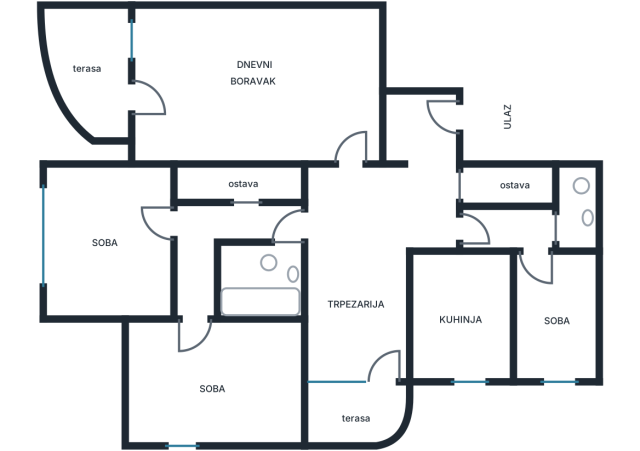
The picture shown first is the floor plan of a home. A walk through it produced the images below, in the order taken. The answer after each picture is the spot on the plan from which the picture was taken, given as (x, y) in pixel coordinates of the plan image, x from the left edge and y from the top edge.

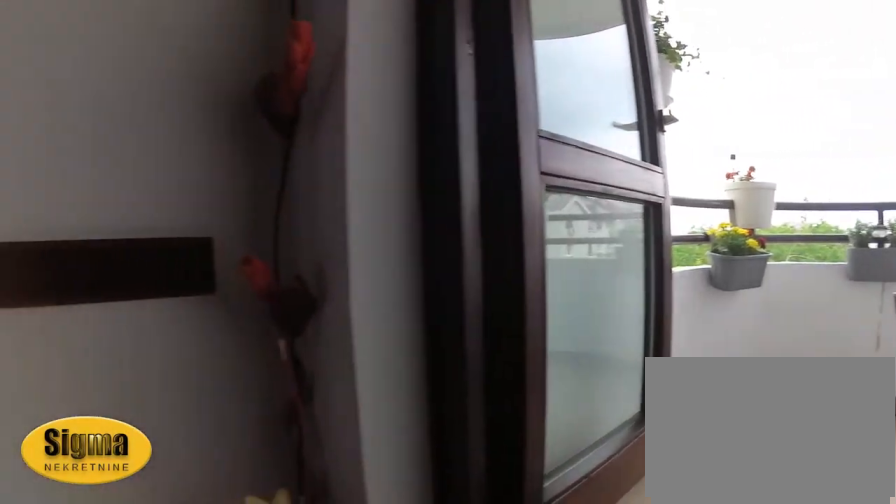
(362, 341)
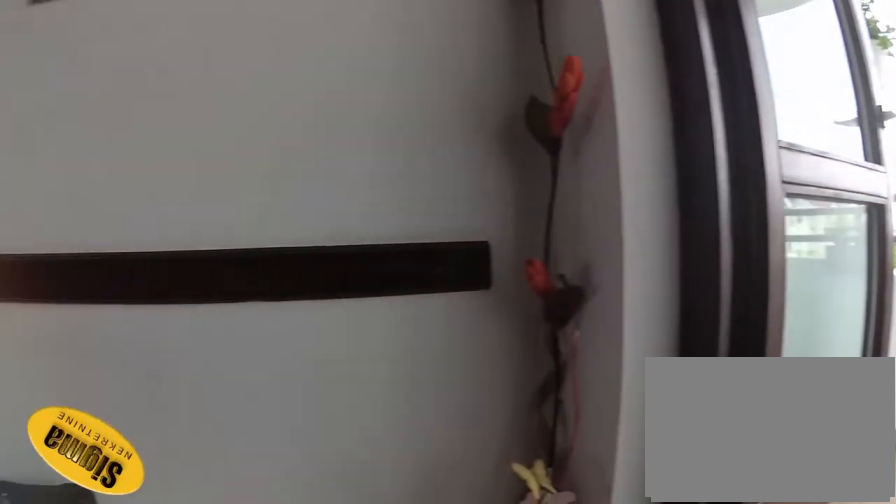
(356, 344)
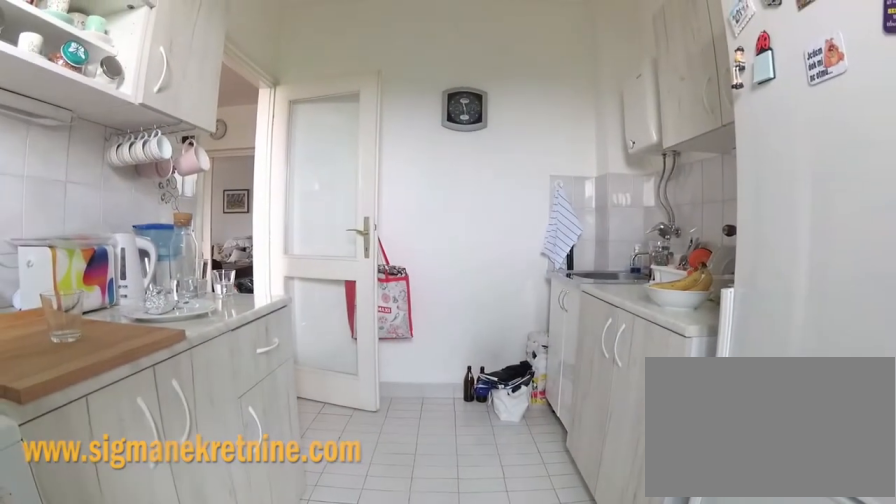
(457, 382)
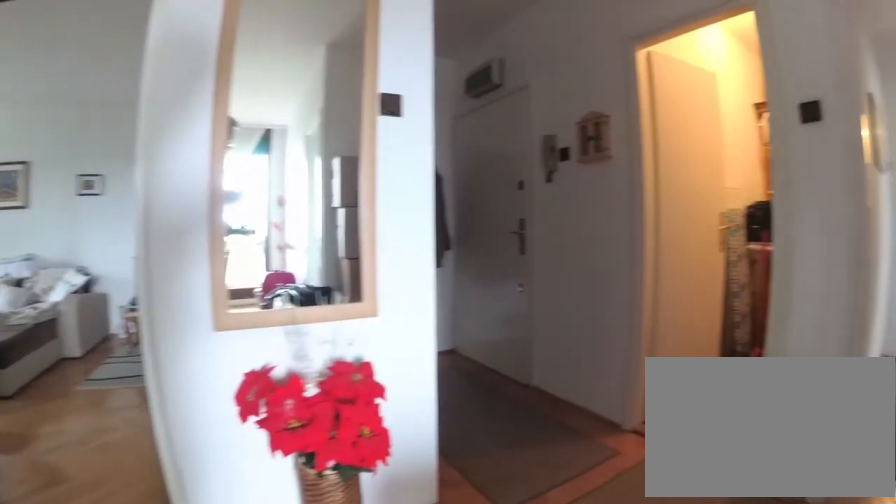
(346, 257)
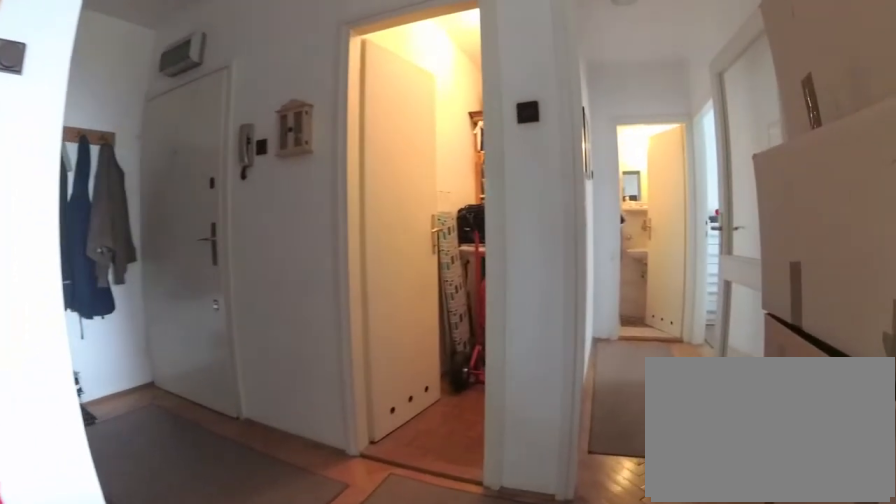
(365, 231)
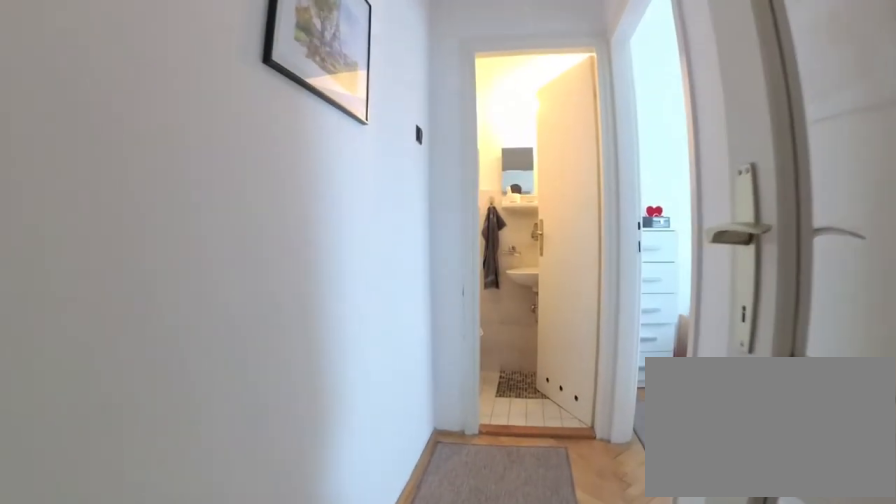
(449, 230)
